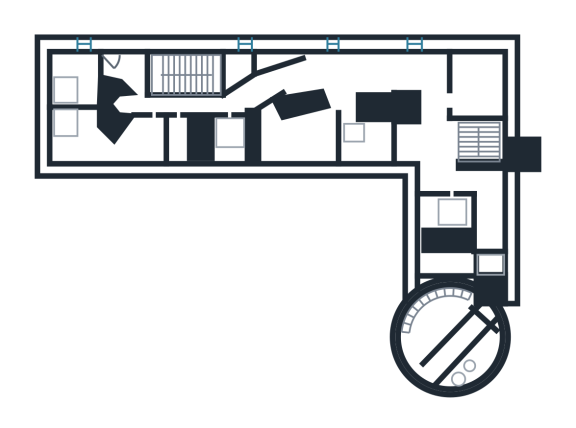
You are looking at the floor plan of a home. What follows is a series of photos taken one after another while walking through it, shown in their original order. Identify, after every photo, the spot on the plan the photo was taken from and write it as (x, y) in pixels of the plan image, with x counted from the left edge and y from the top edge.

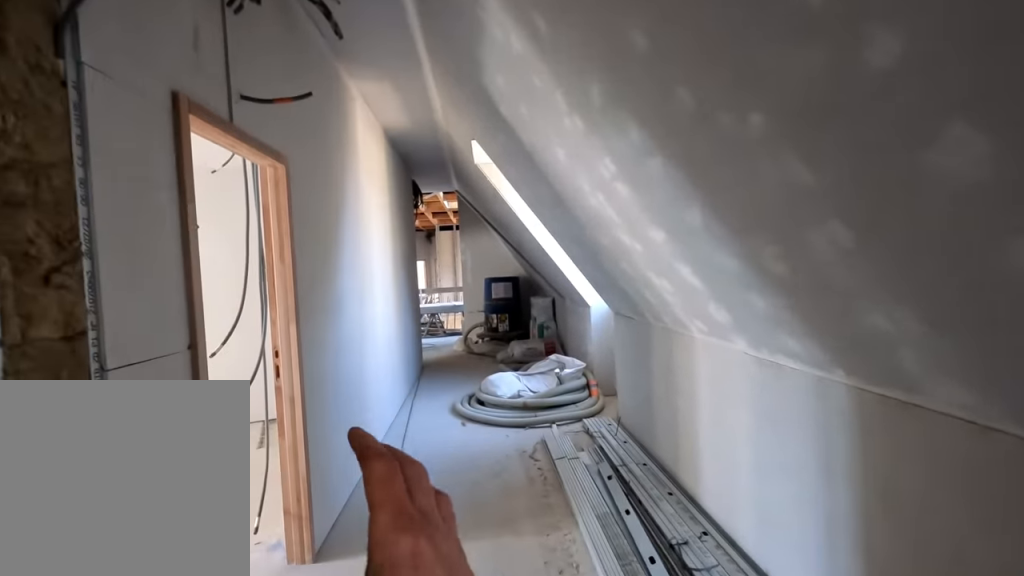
(395, 76)
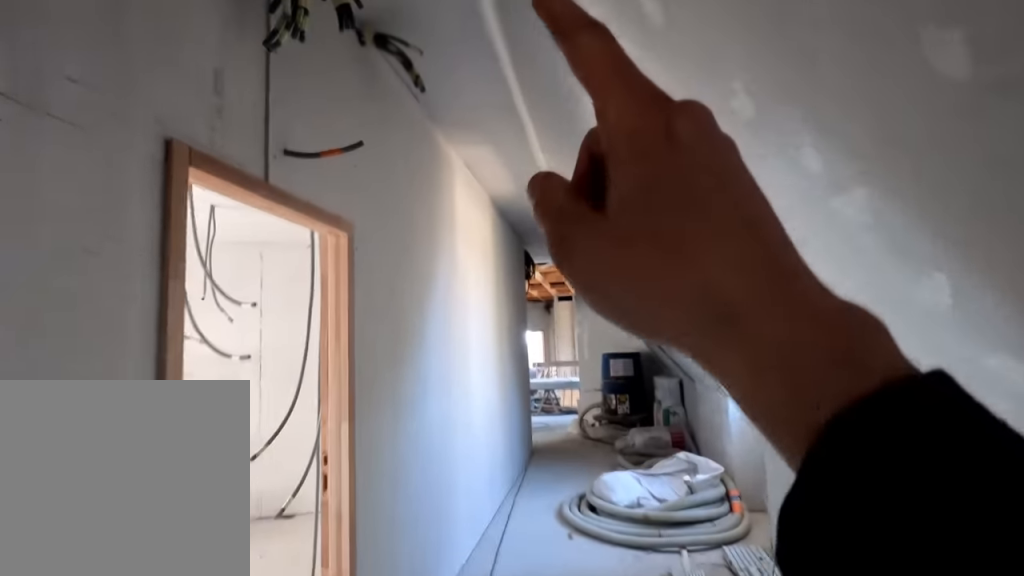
(386, 76)
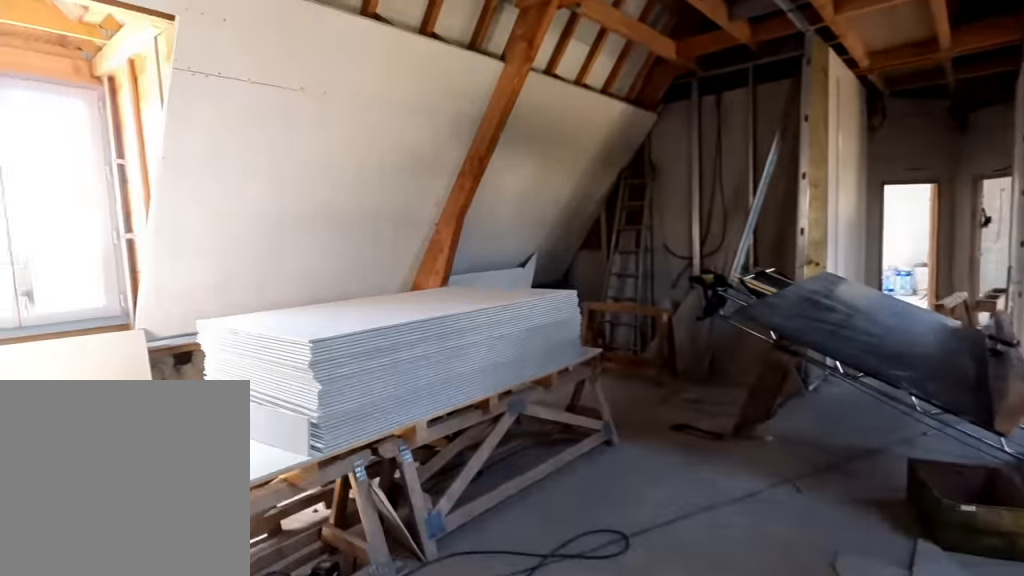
(242, 102)
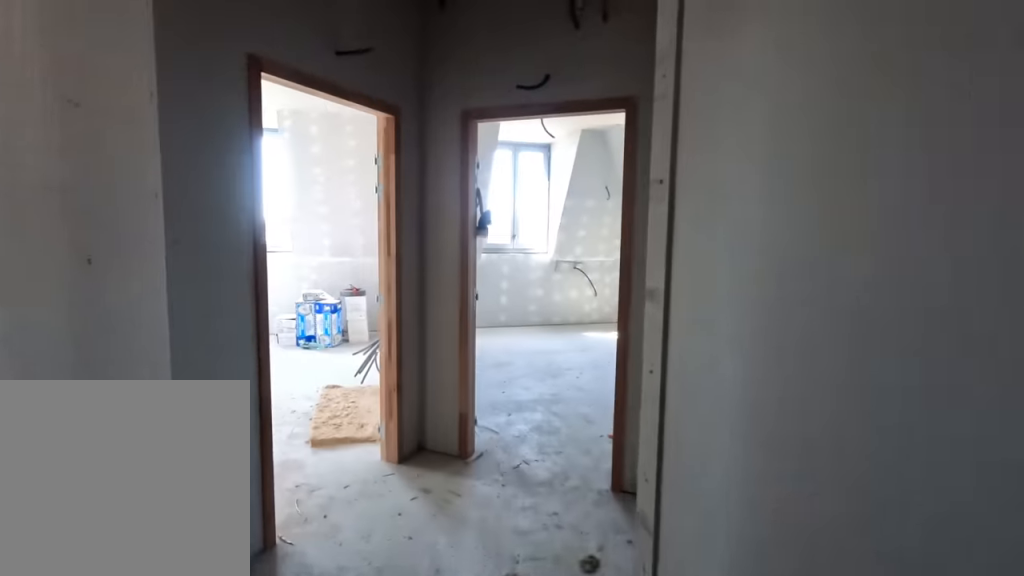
(157, 100)
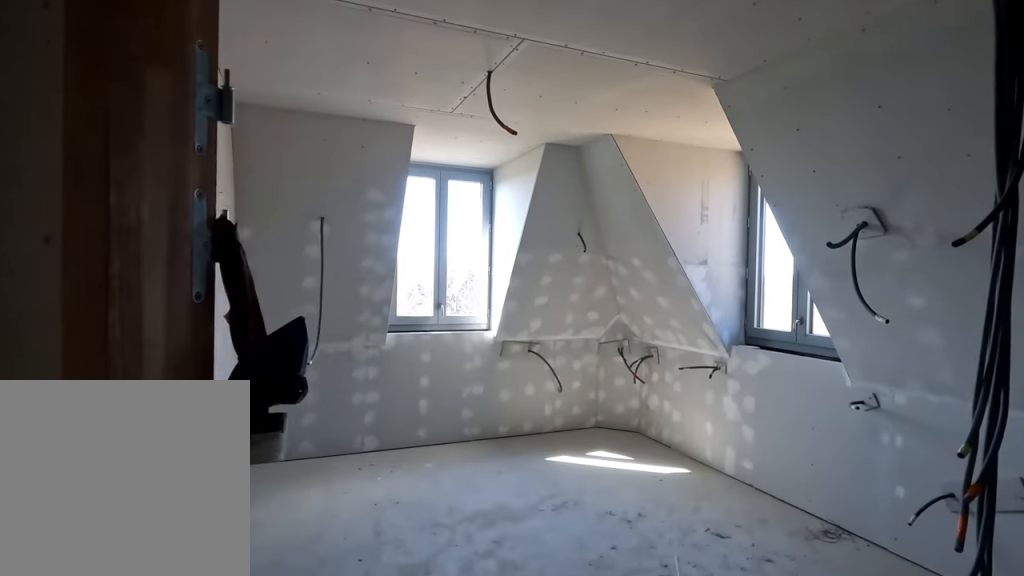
(125, 89)
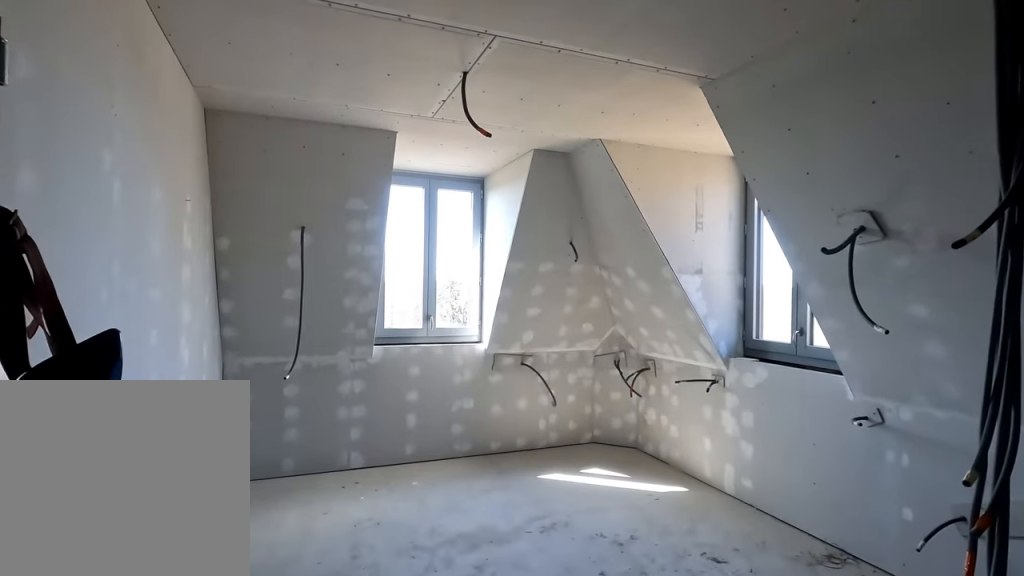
(123, 89)
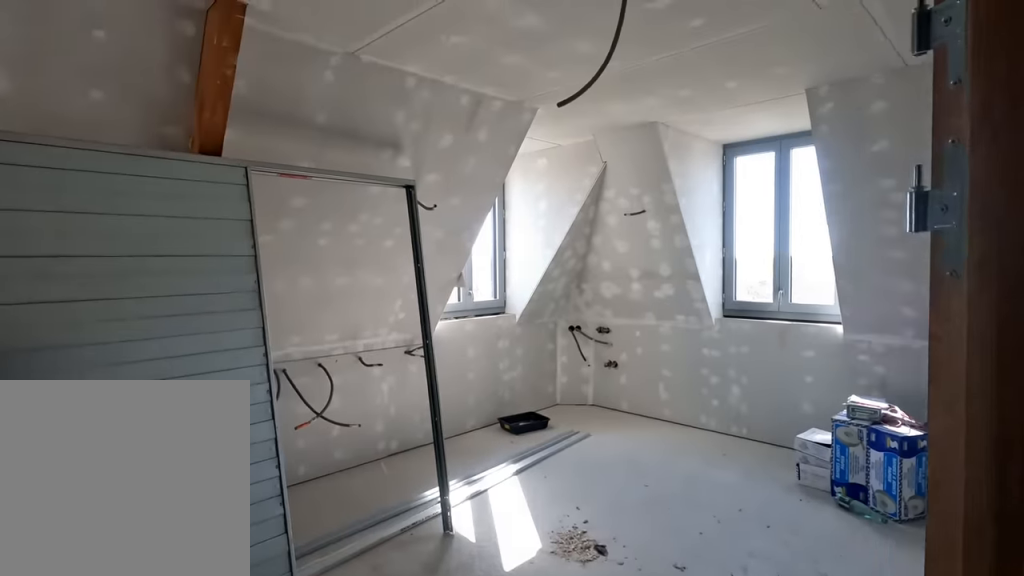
(117, 111)
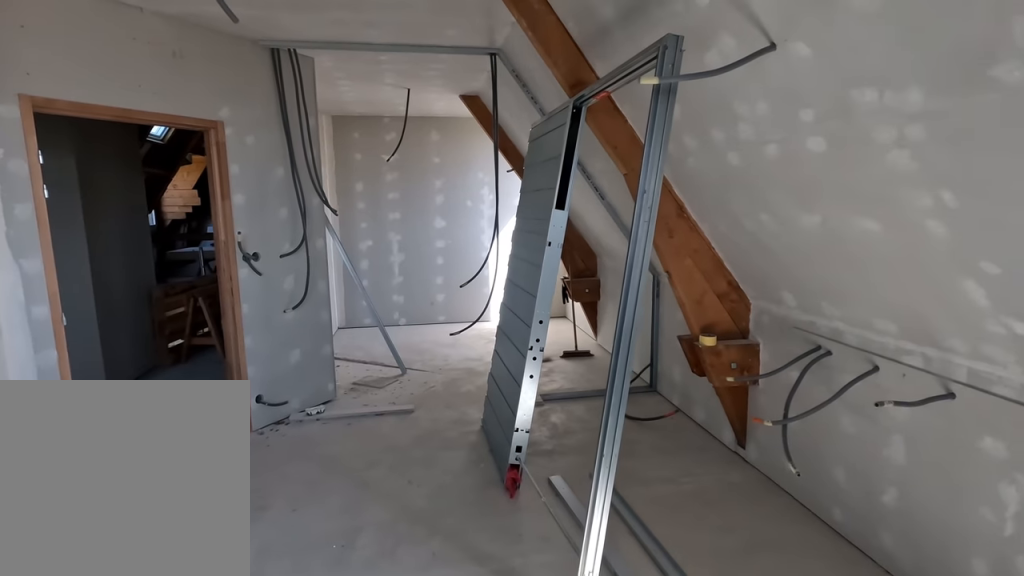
(74, 135)
